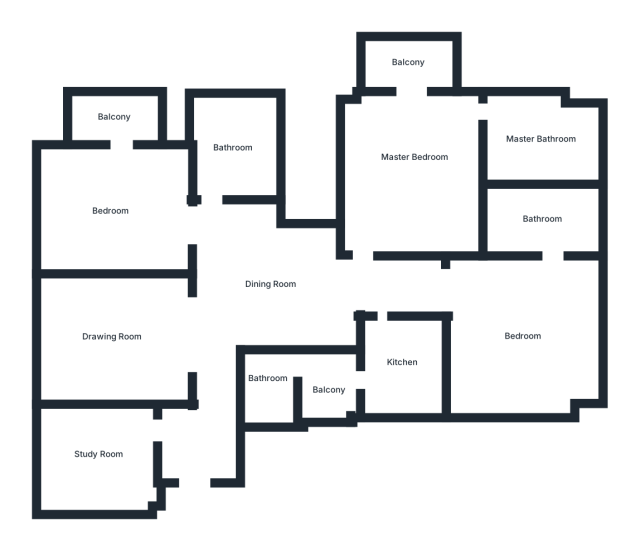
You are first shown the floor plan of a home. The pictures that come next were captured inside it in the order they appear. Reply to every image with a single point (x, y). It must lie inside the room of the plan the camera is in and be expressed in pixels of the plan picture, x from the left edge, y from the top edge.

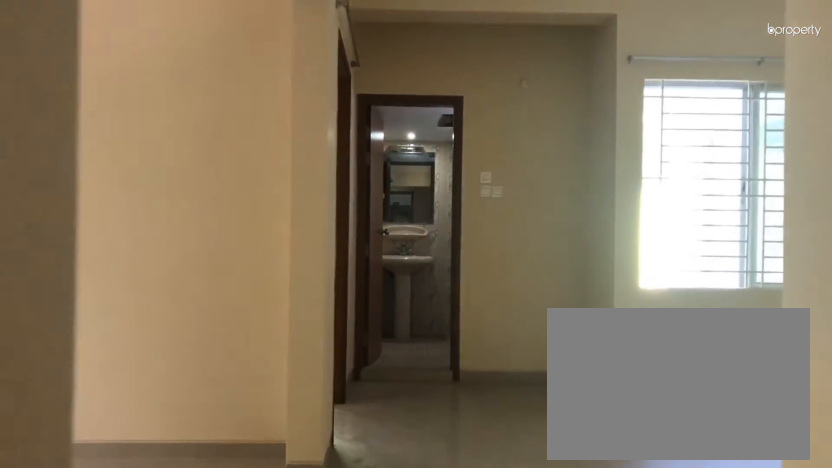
(206, 437)
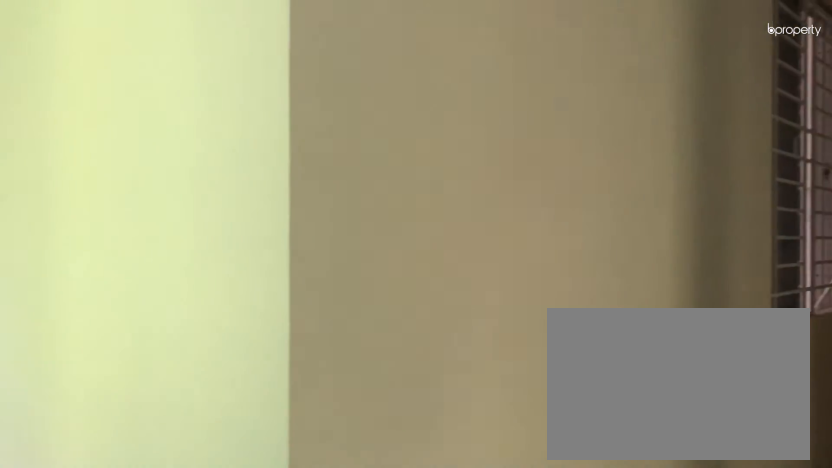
(113, 337)
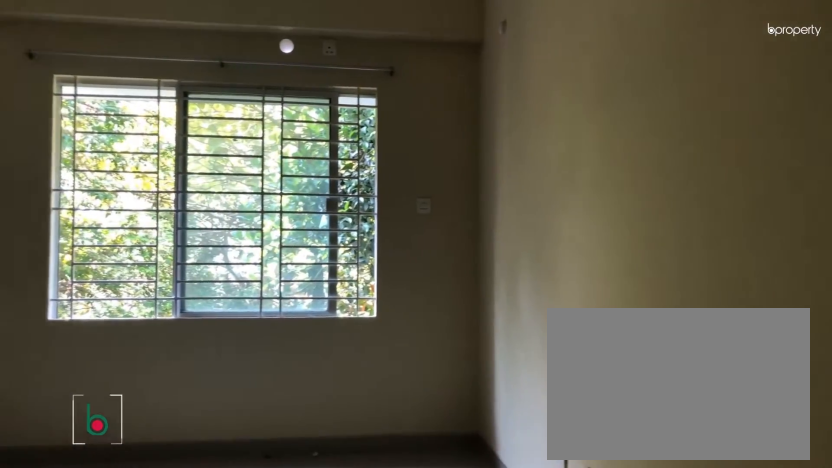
(113, 337)
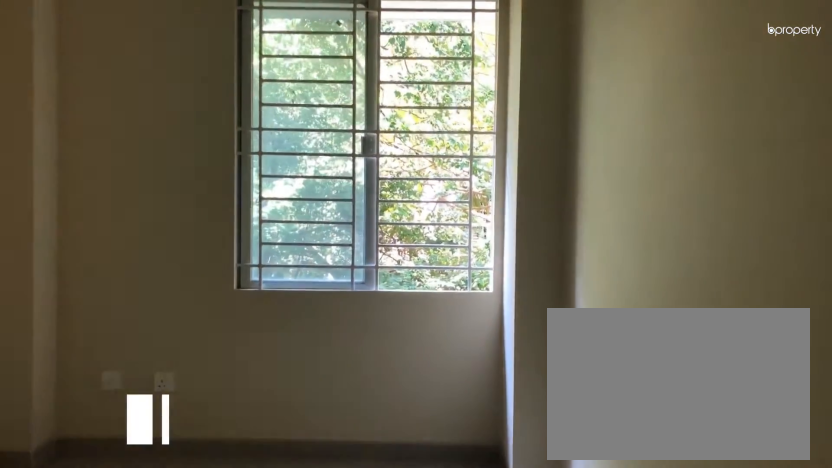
(98, 453)
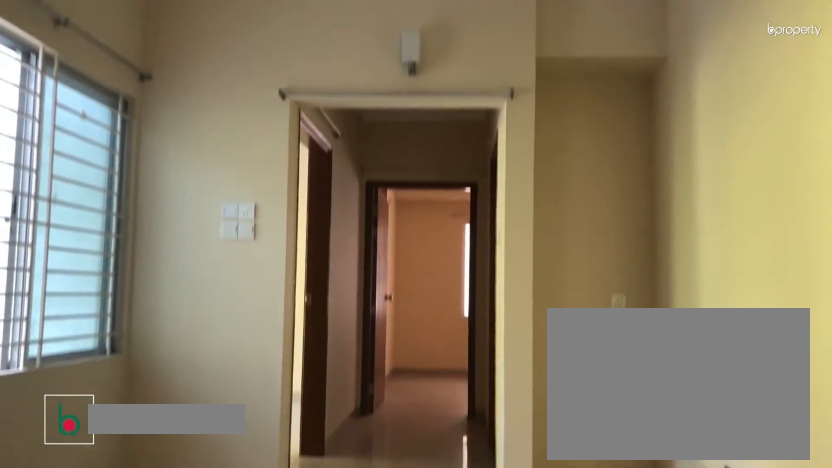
(270, 283)
